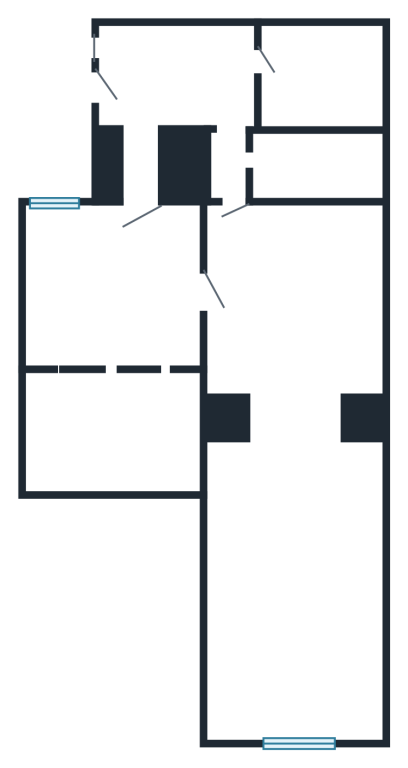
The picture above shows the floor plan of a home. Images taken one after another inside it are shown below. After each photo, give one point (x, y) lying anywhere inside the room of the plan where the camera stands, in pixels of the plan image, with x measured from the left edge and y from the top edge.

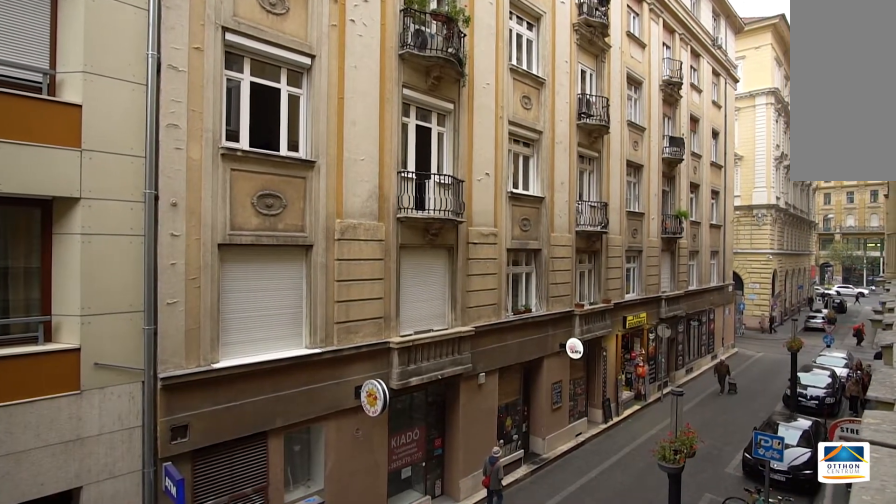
(297, 655)
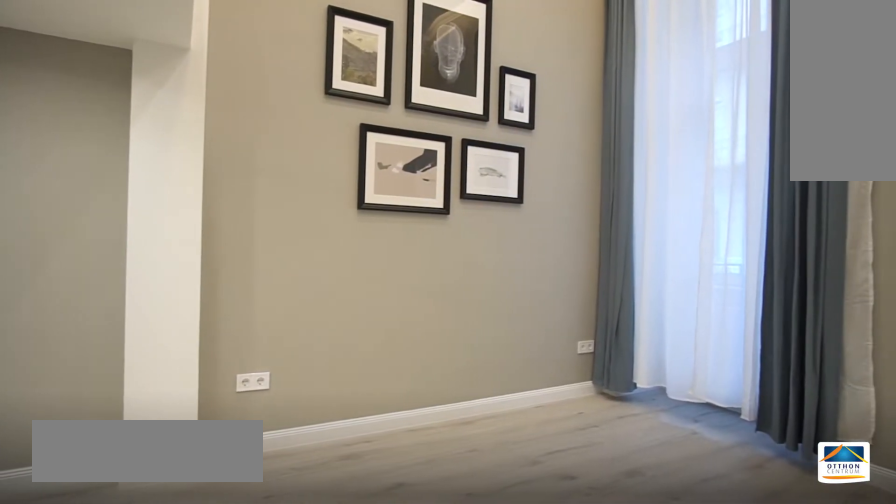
(120, 314)
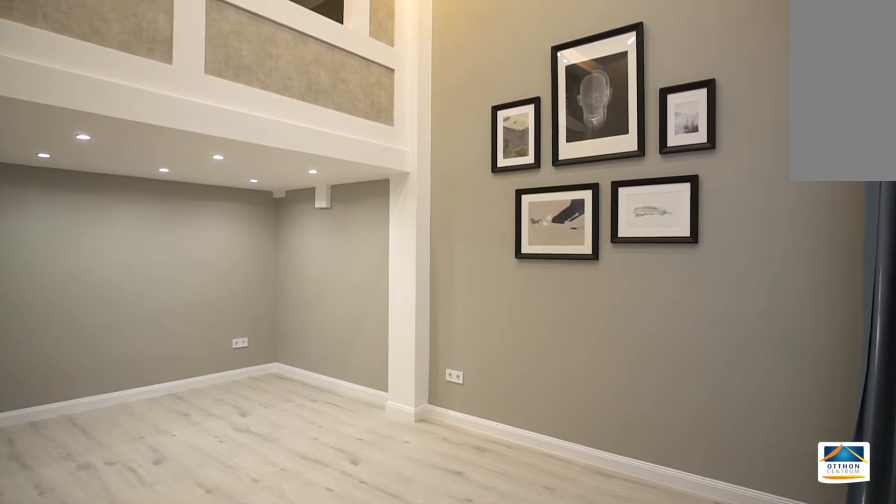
(121, 314)
